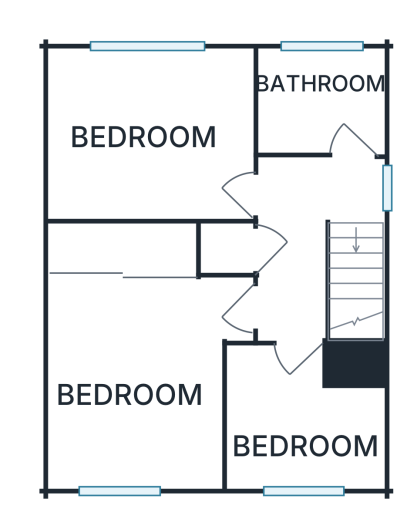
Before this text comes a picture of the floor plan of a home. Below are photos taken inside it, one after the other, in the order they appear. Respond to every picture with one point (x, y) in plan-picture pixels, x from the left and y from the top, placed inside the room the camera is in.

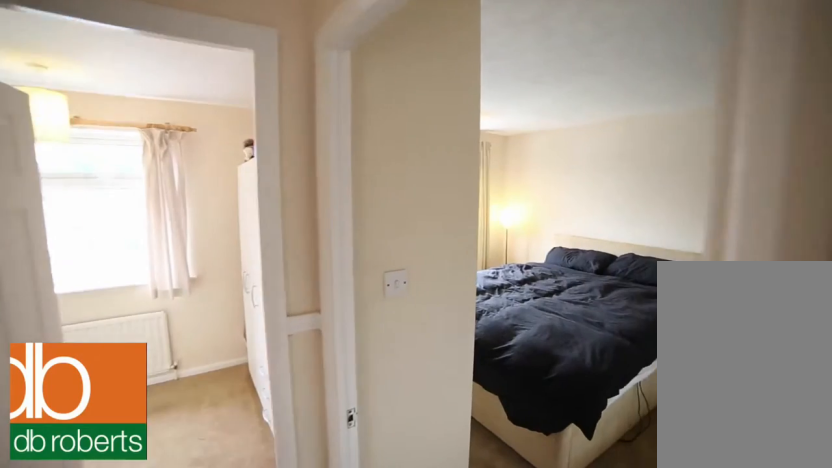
(302, 238)
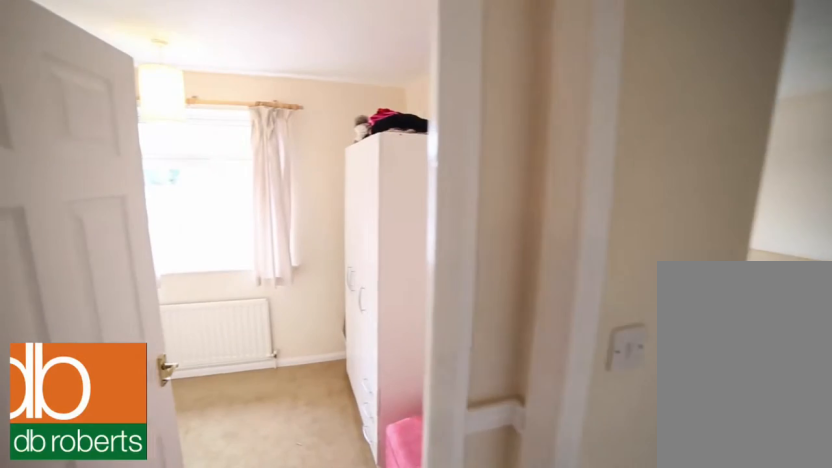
(299, 425)
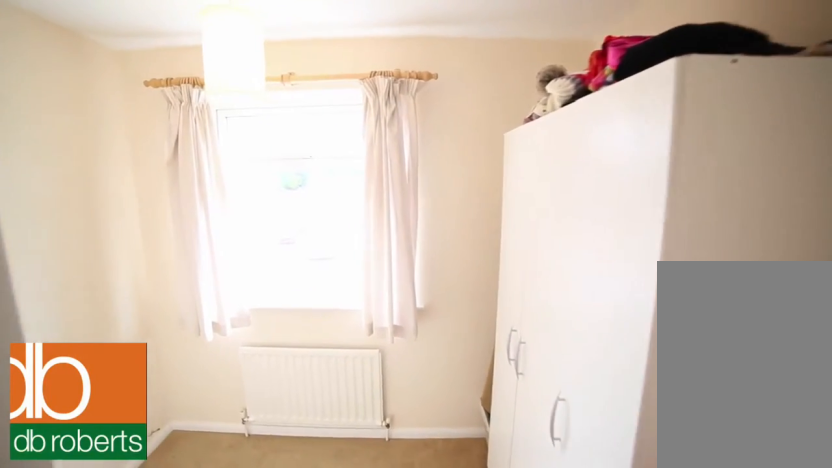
(299, 425)
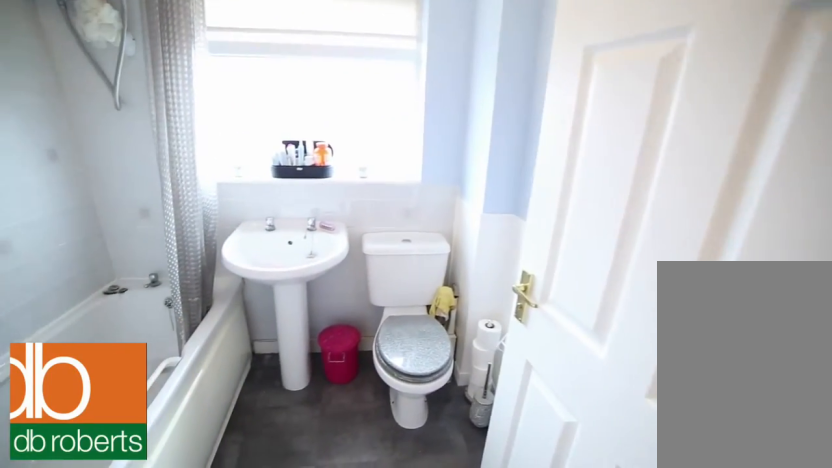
(317, 99)
